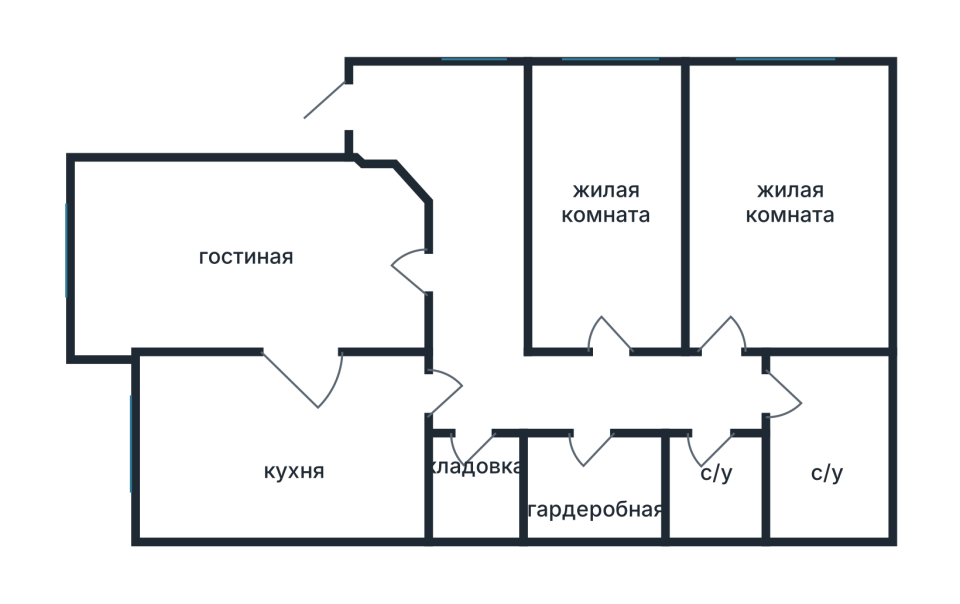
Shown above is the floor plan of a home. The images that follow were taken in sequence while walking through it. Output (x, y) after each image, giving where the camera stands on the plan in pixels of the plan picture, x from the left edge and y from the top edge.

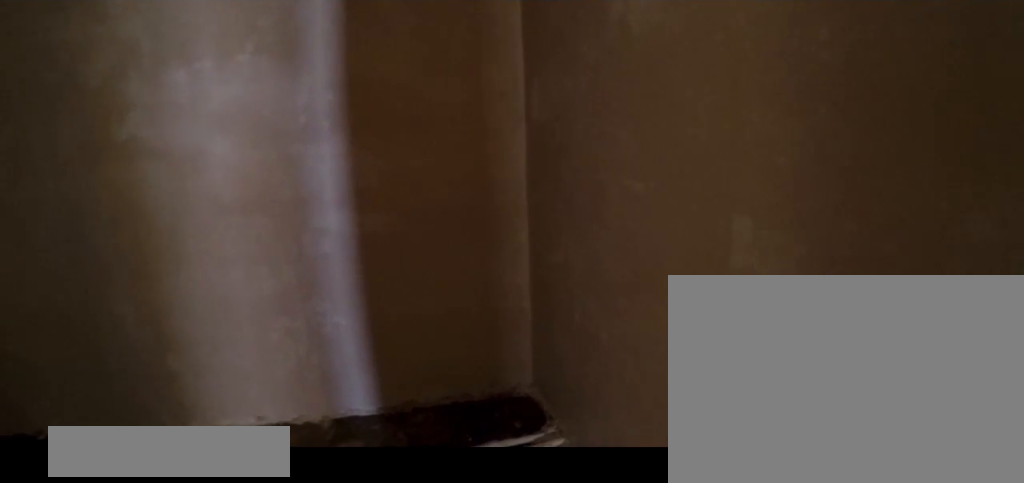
(591, 510)
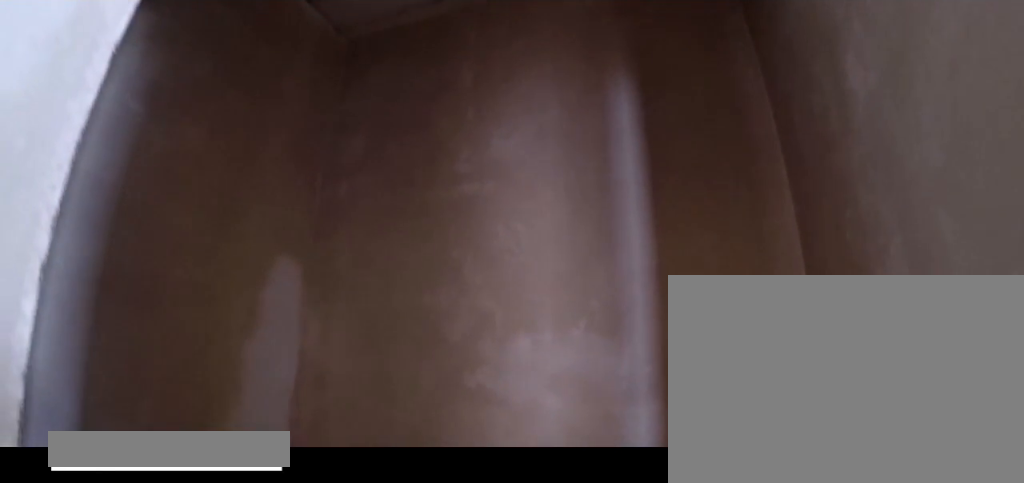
(593, 424)
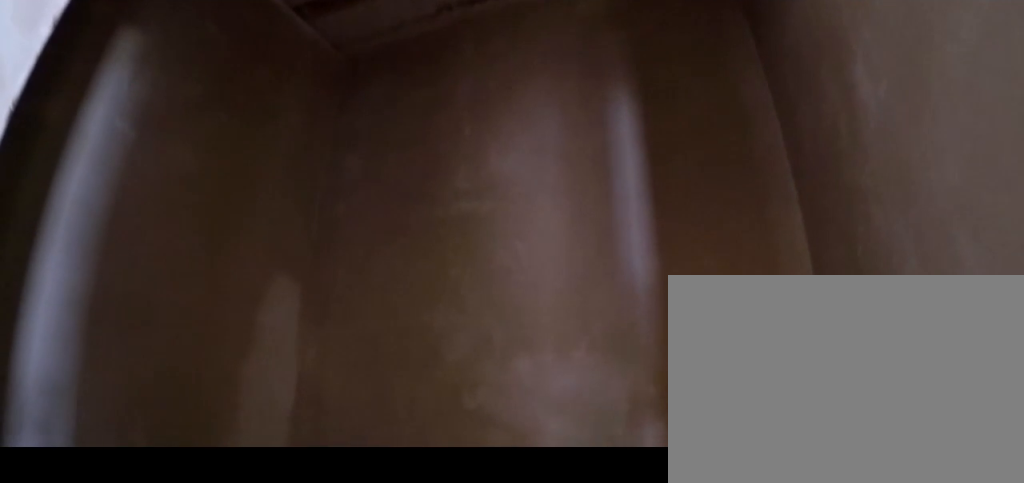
(593, 424)
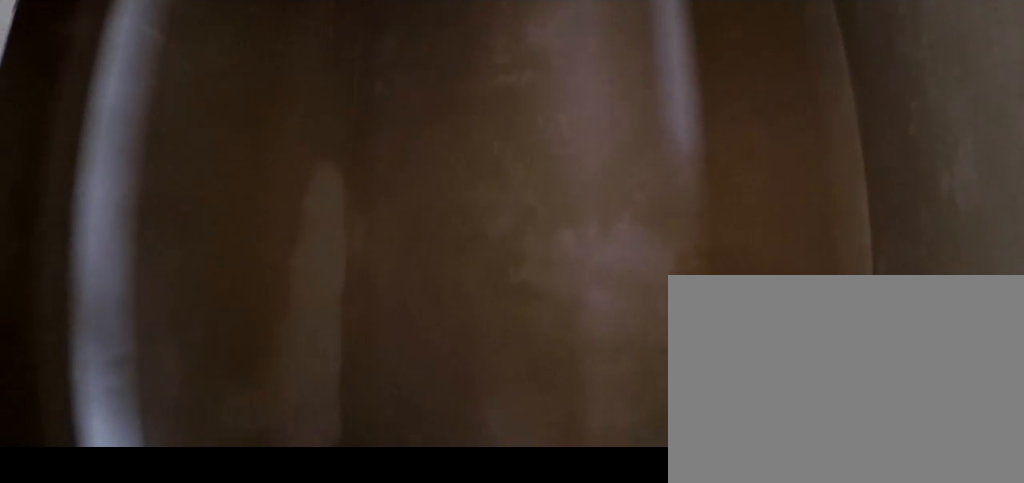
(593, 424)
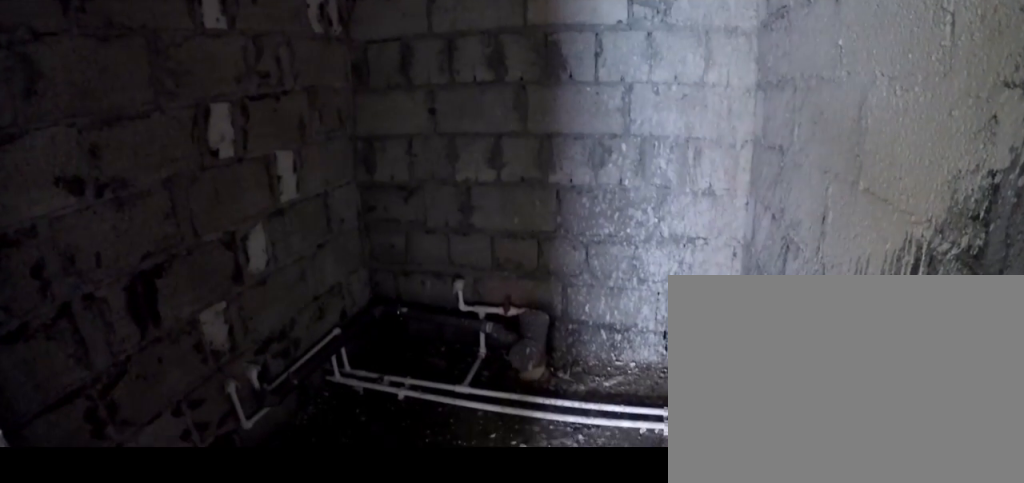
(712, 422)
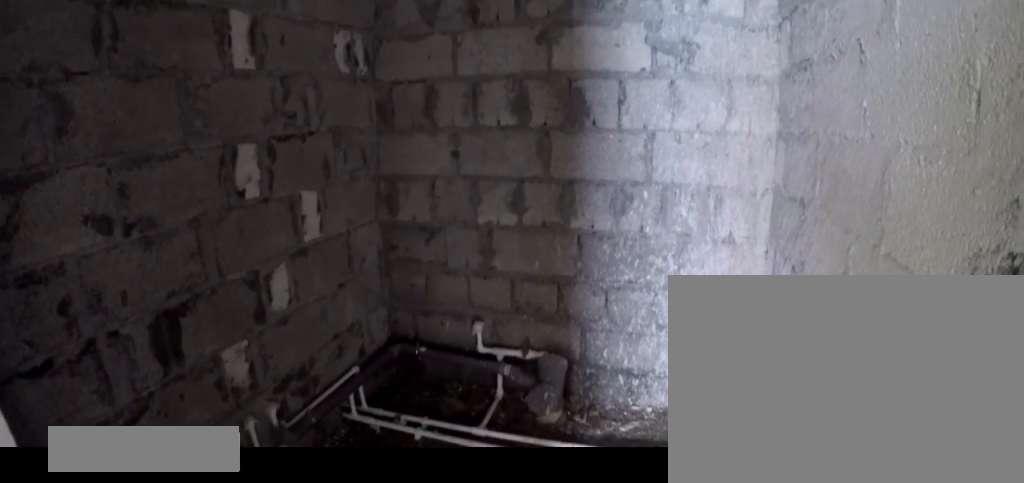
(715, 464)
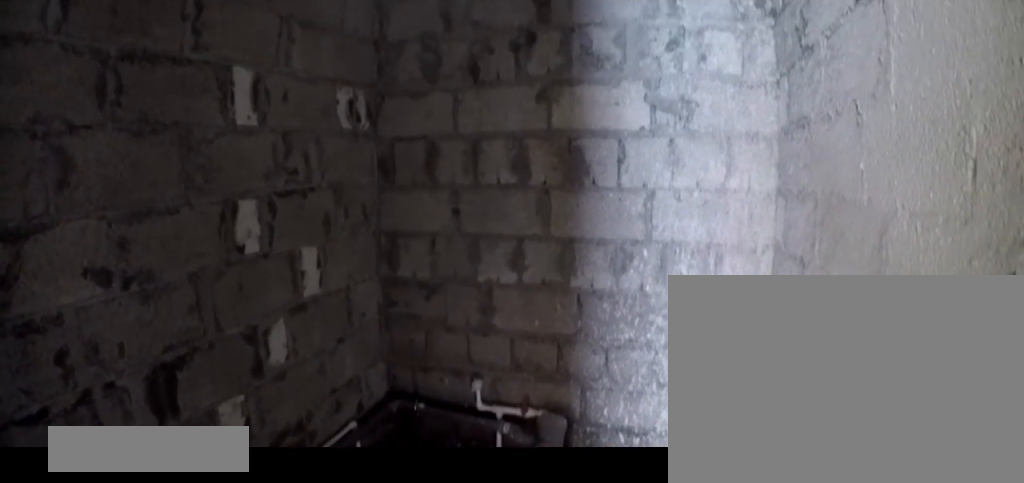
(714, 463)
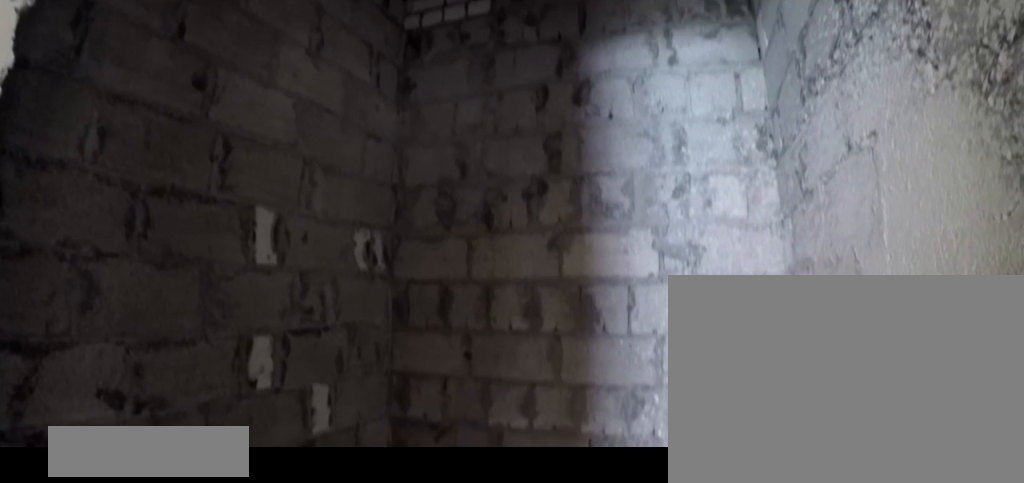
(714, 465)
